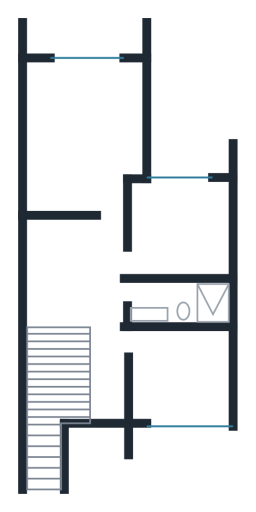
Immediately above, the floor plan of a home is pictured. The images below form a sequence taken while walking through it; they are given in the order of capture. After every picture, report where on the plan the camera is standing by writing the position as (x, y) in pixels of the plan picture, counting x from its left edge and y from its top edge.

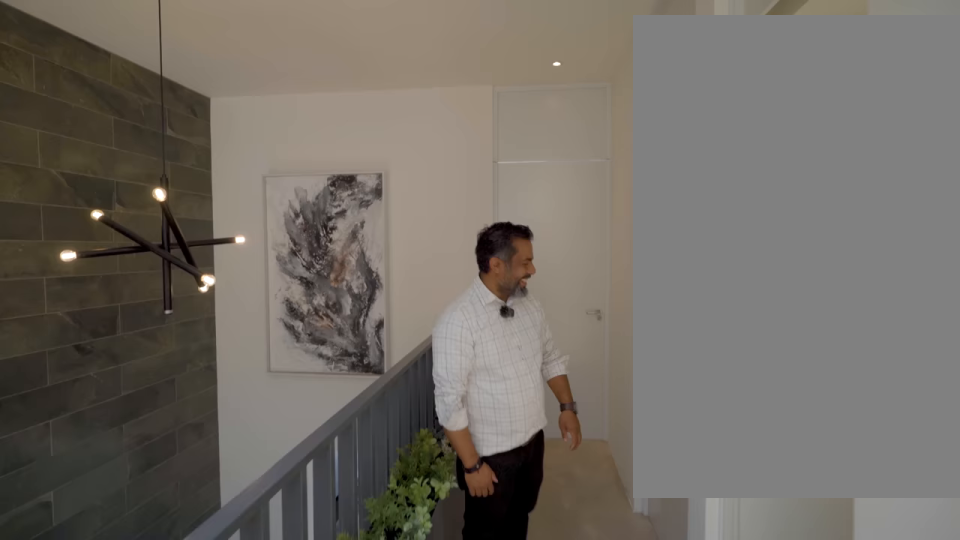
(110, 287)
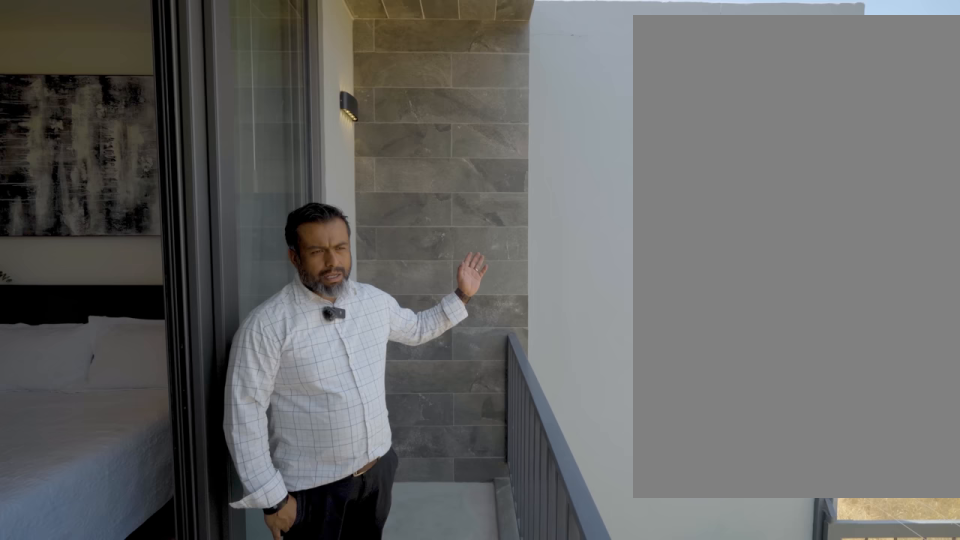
(96, 43)
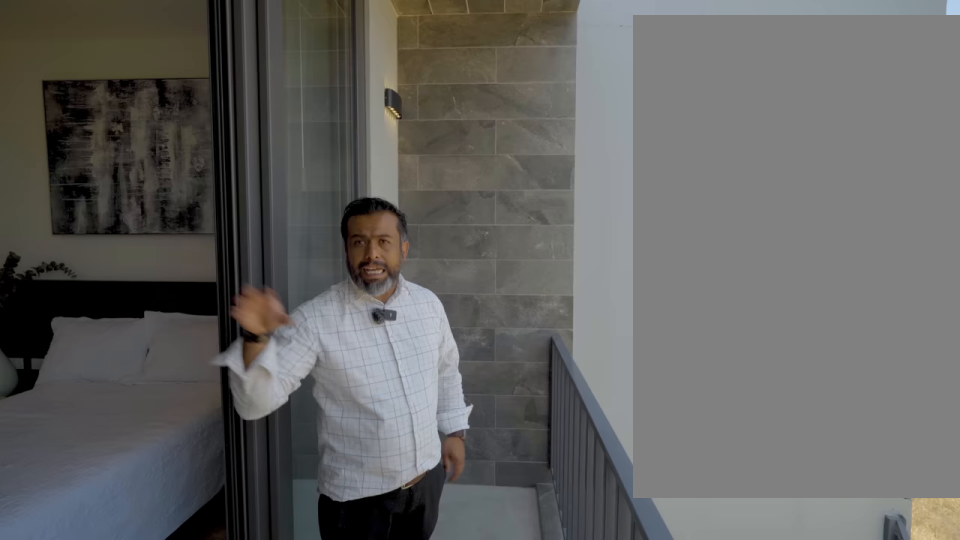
(97, 43)
